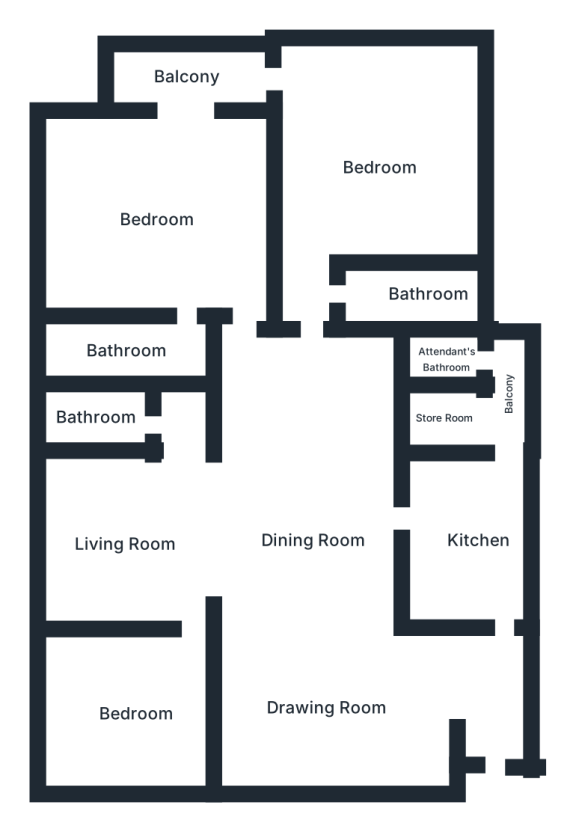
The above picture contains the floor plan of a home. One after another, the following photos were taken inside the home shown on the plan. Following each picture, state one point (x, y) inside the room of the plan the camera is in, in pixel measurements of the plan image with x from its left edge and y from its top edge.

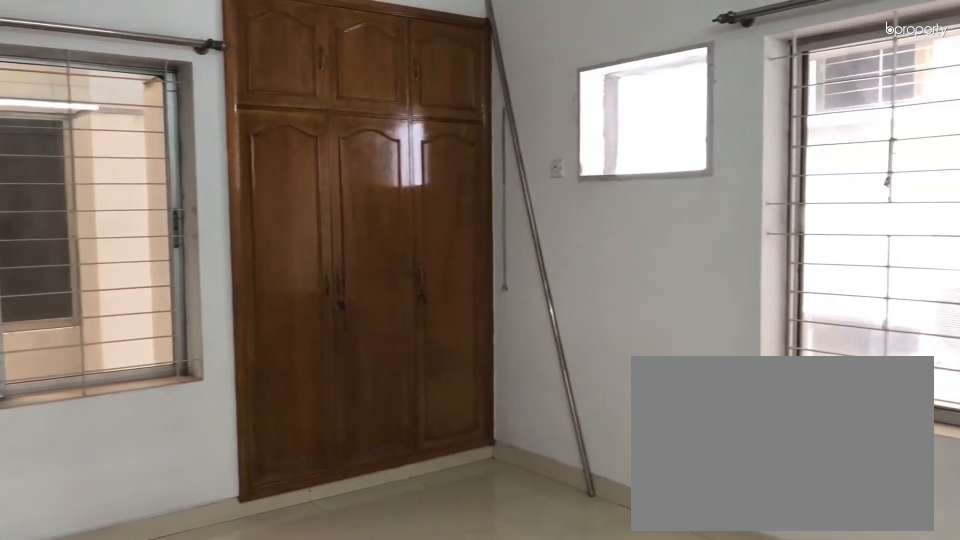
(137, 713)
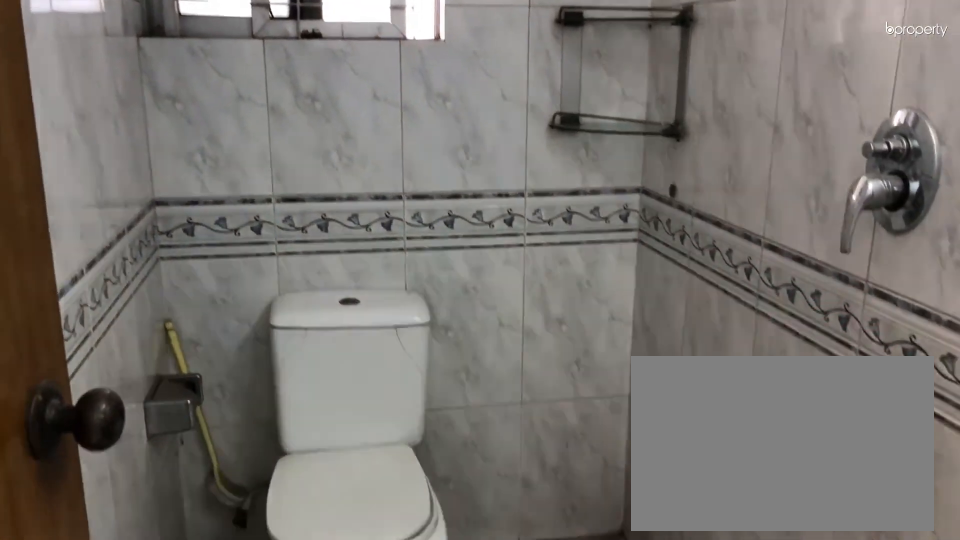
(108, 417)
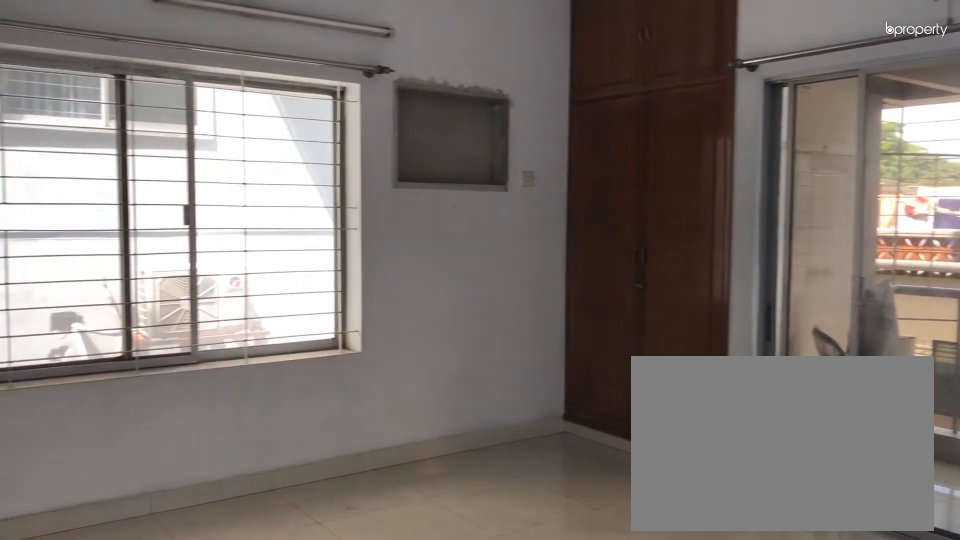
(161, 216)
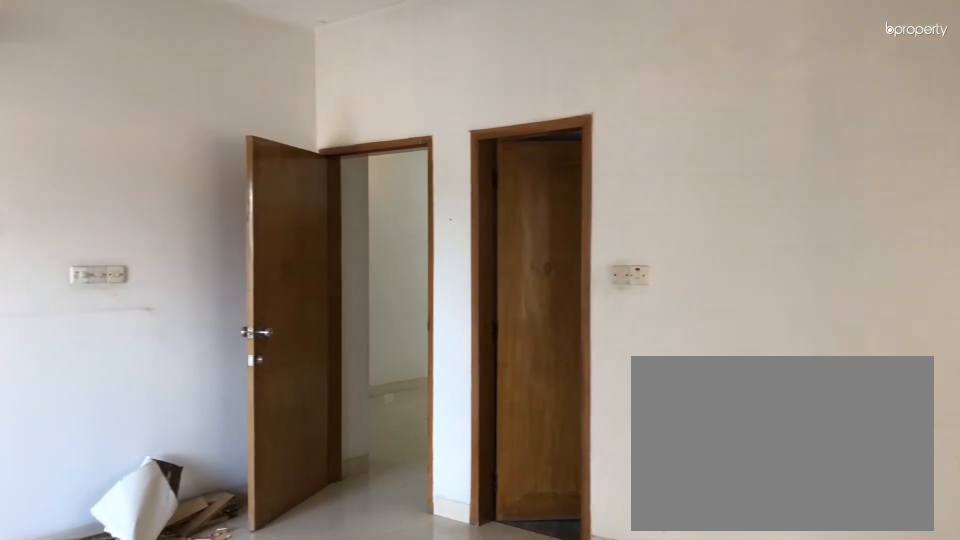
(161, 216)
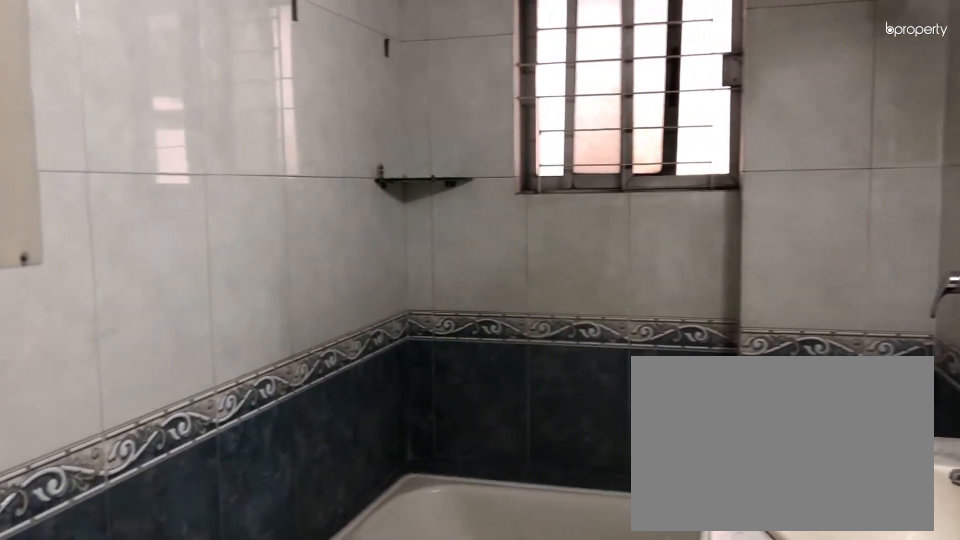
(125, 347)
